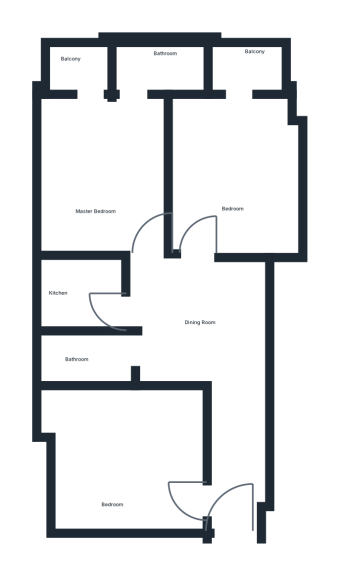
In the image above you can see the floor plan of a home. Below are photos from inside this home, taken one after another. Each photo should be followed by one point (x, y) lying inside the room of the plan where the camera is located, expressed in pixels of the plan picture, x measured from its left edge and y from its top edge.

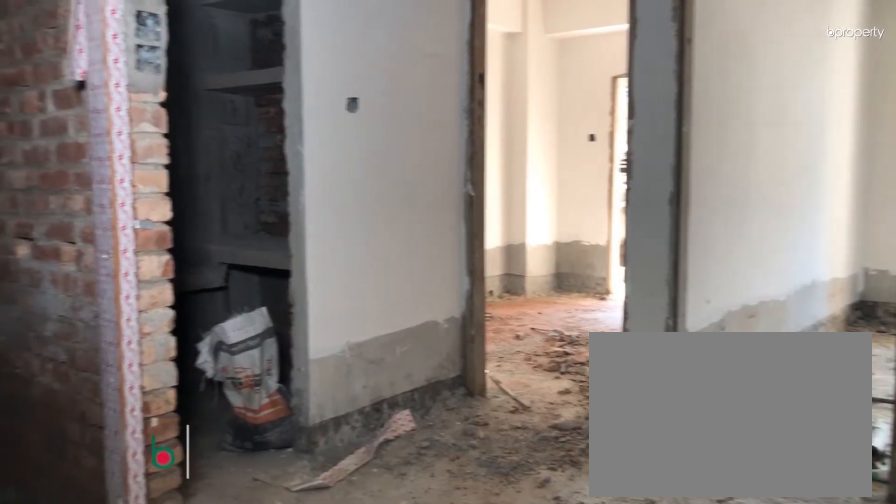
(207, 314)
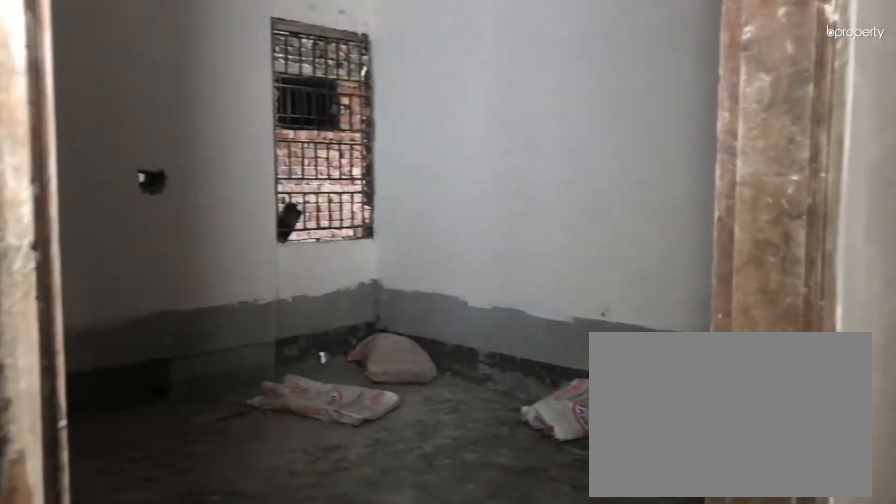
(191, 498)
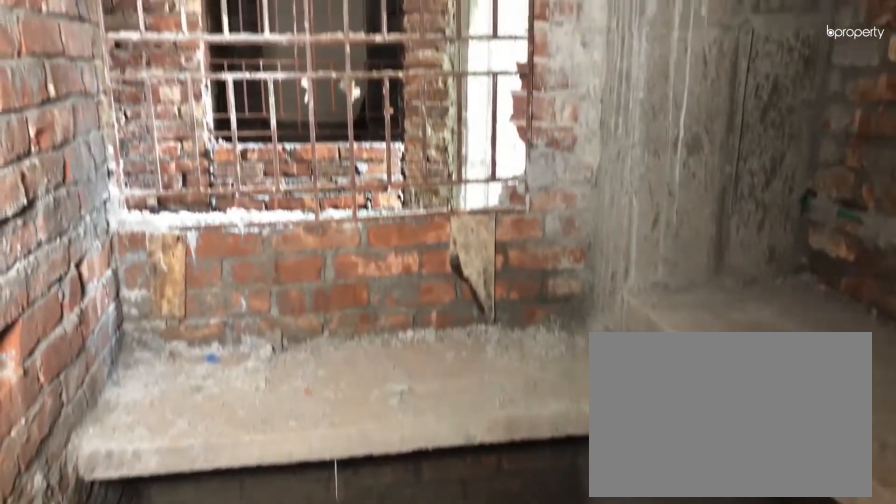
(70, 292)
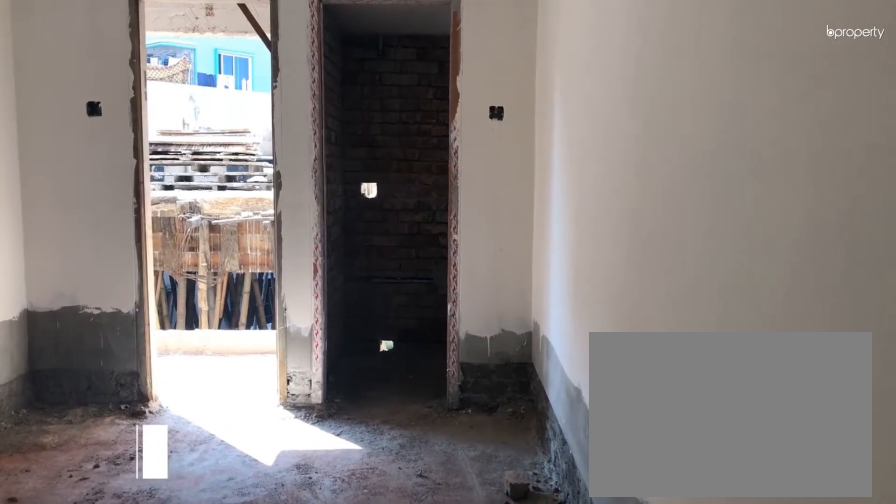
(100, 171)
